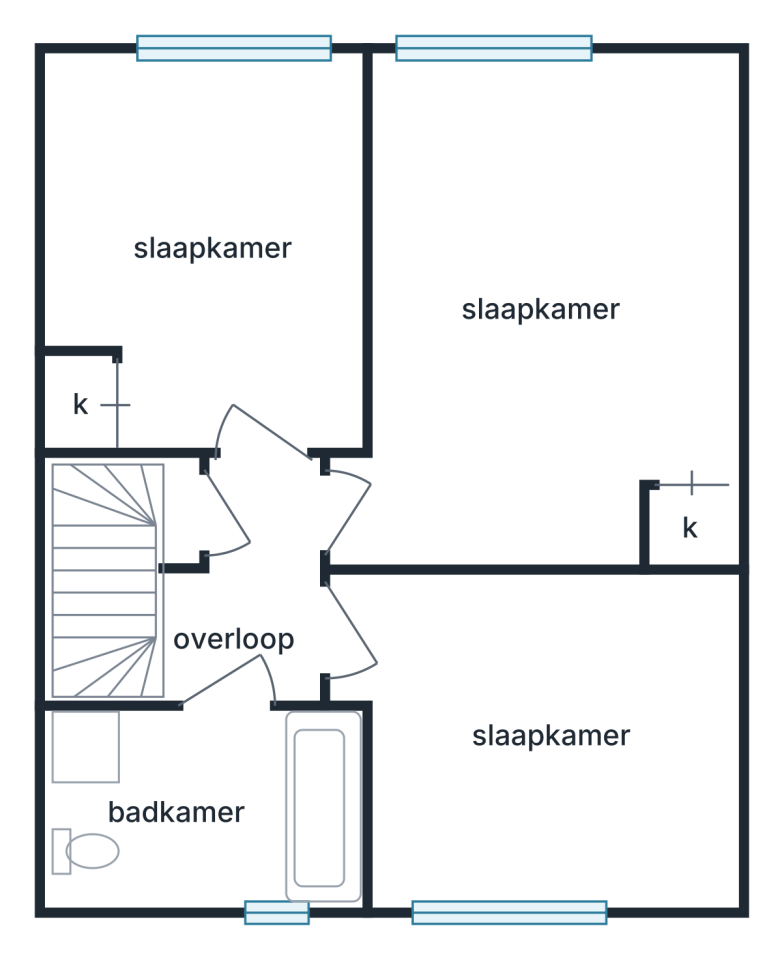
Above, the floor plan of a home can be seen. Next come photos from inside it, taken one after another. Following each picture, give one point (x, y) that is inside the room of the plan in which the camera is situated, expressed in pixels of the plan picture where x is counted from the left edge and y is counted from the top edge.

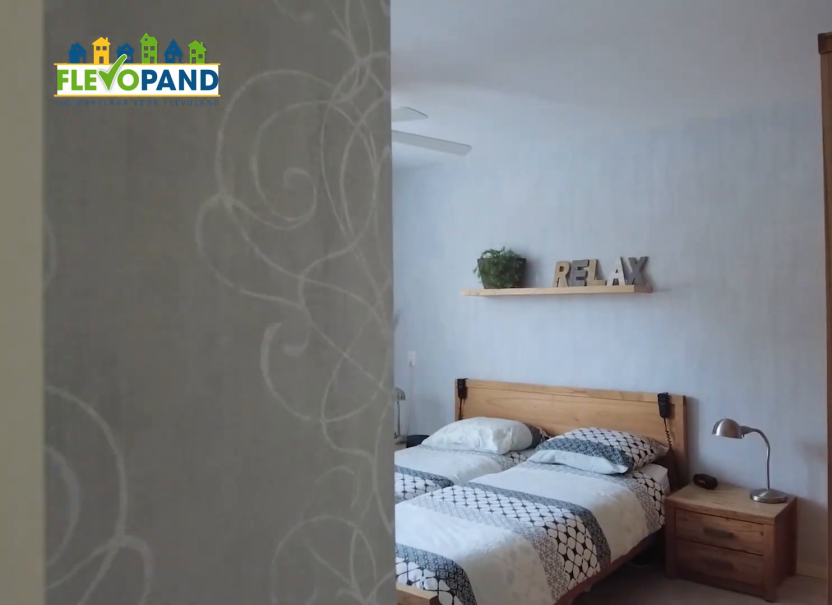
(520, 551)
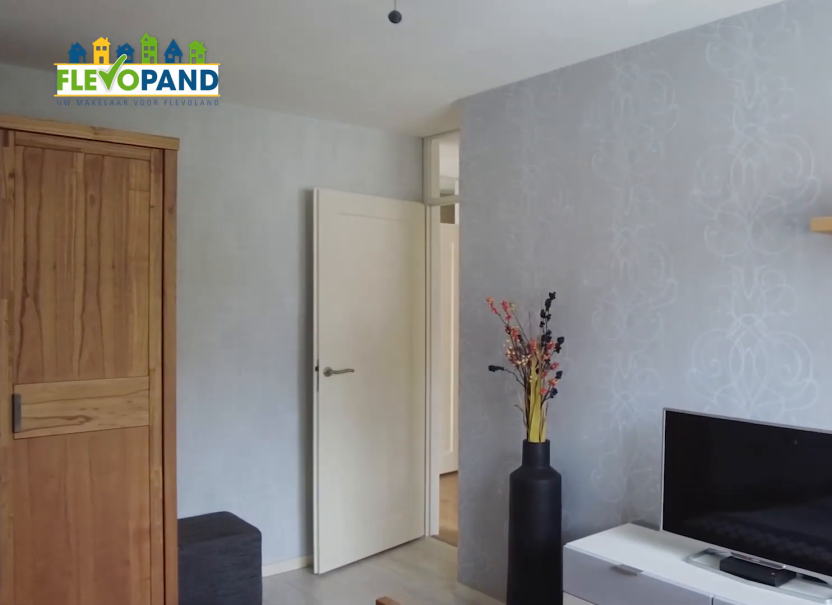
(520, 551)
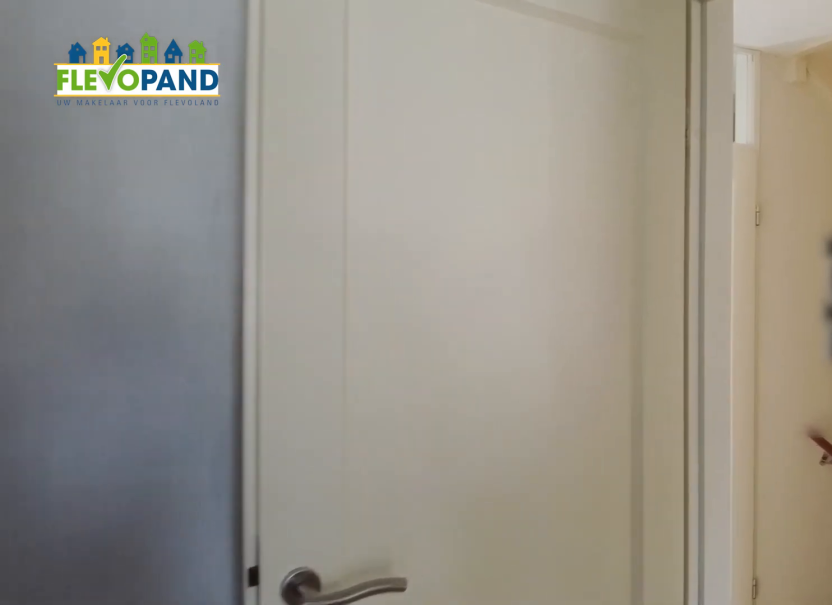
(520, 551)
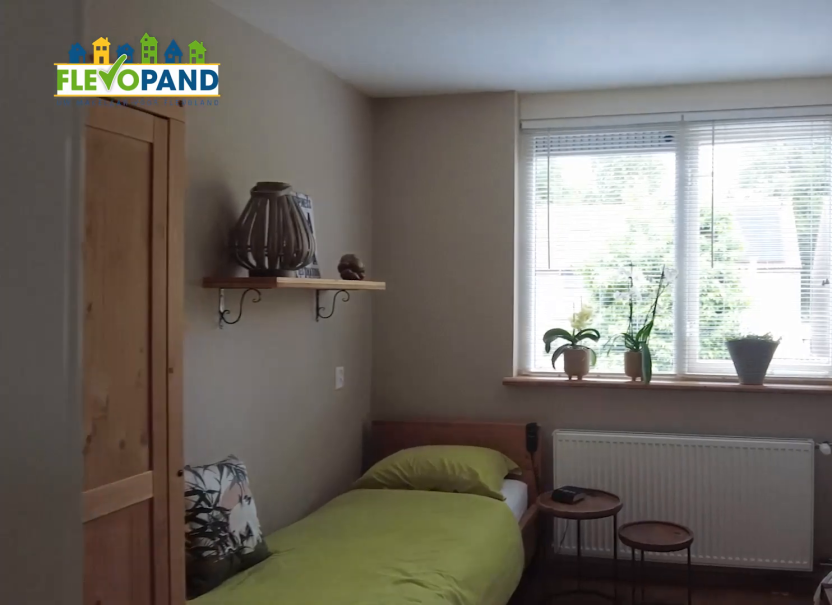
(204, 173)
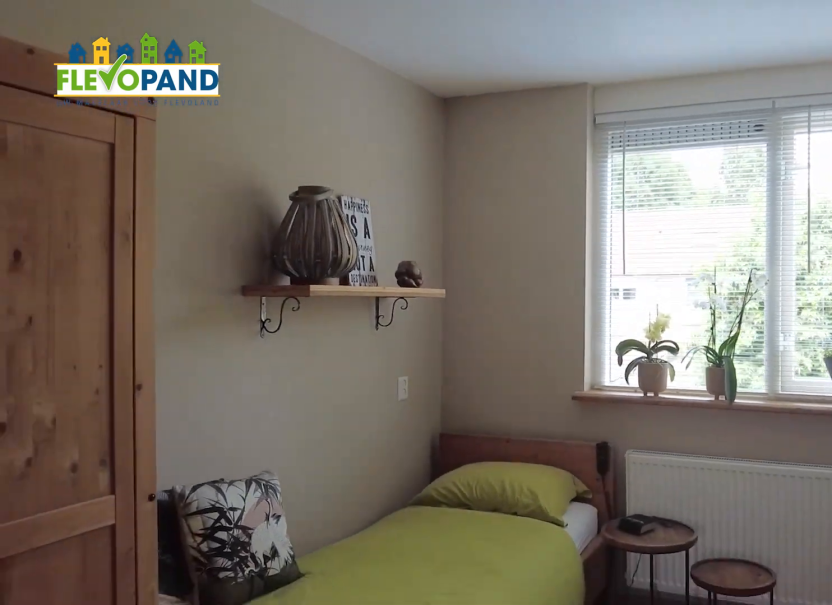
(204, 173)
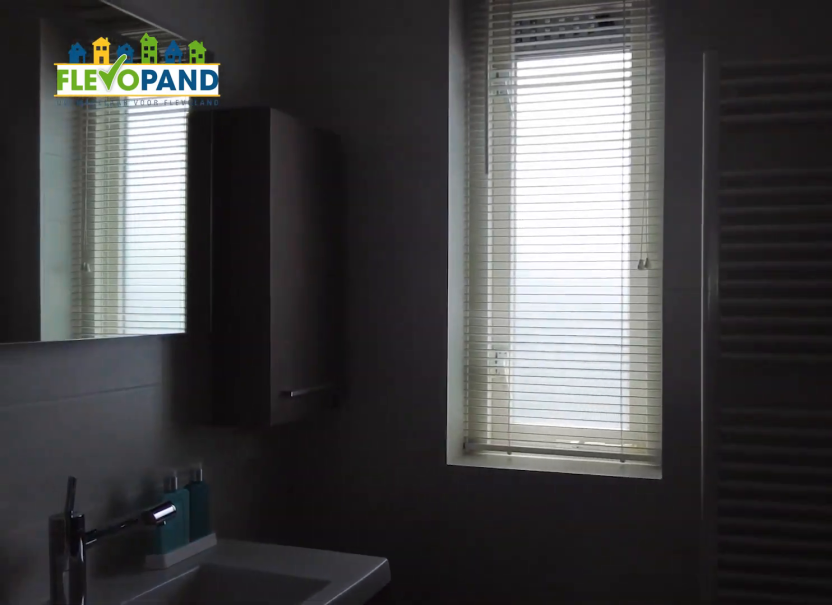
(320, 806)
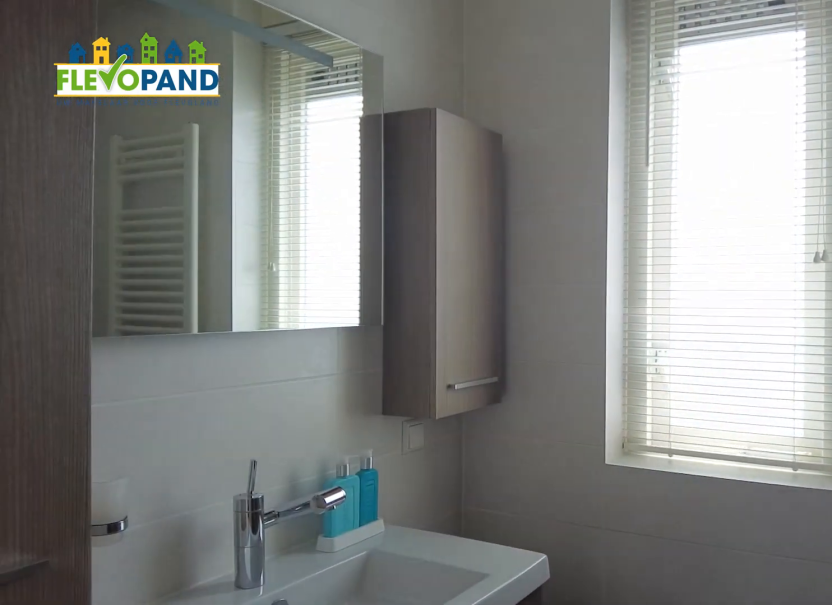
(320, 806)
